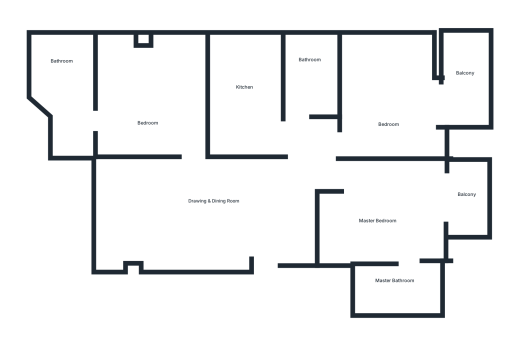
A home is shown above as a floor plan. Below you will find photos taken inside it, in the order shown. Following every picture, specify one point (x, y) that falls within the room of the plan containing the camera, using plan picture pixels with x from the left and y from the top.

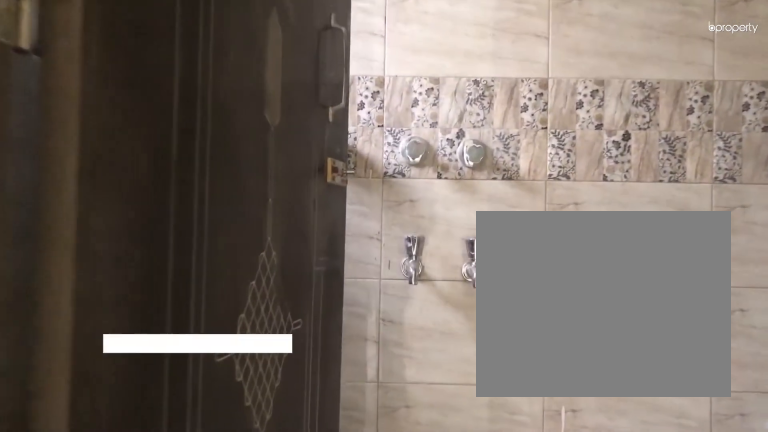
(398, 287)
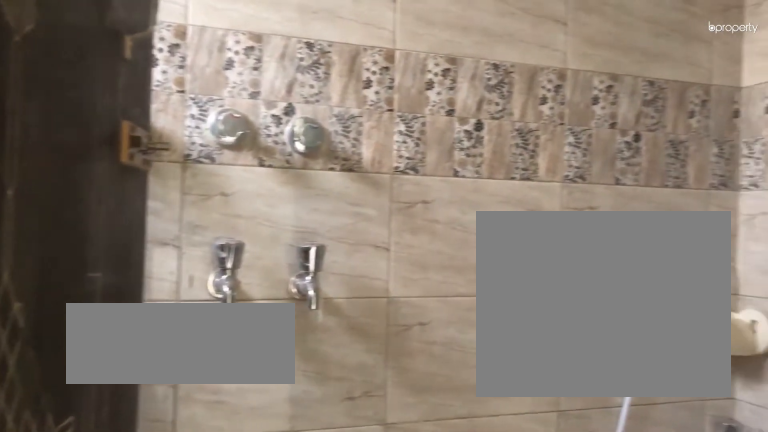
(398, 287)
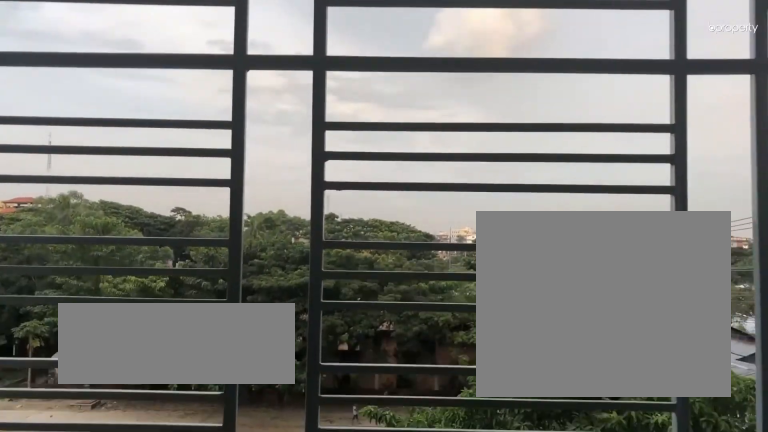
(469, 197)
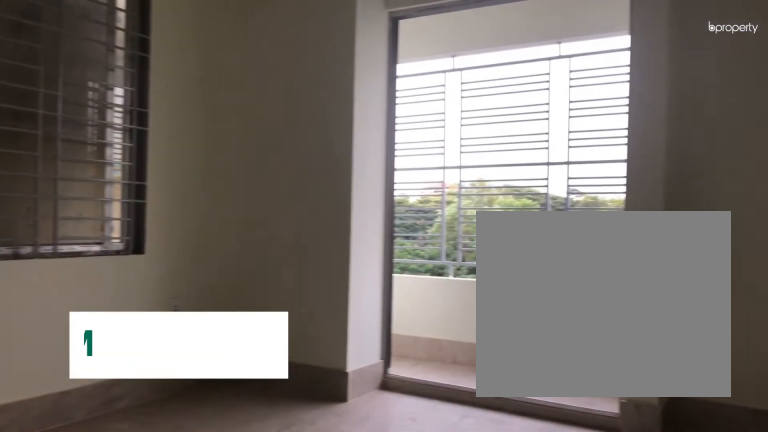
(389, 105)
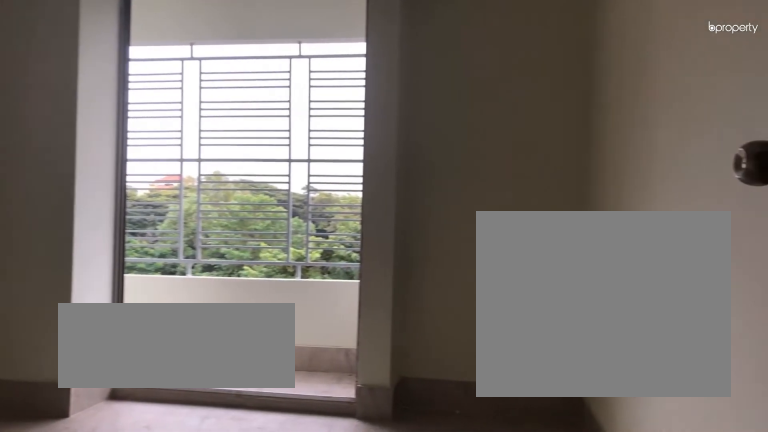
(389, 105)
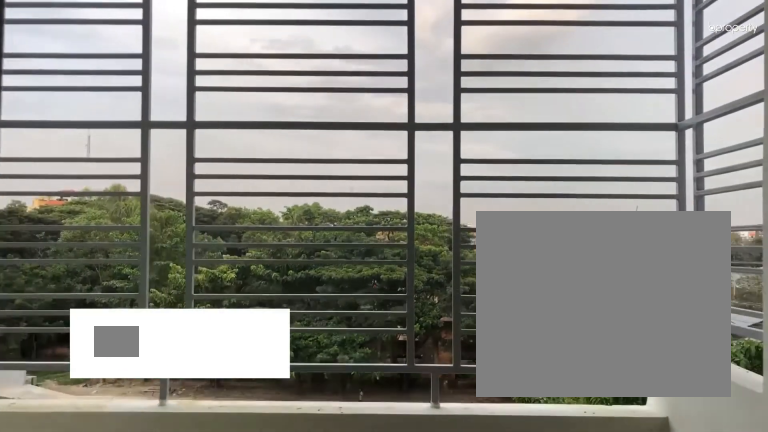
(459, 80)
